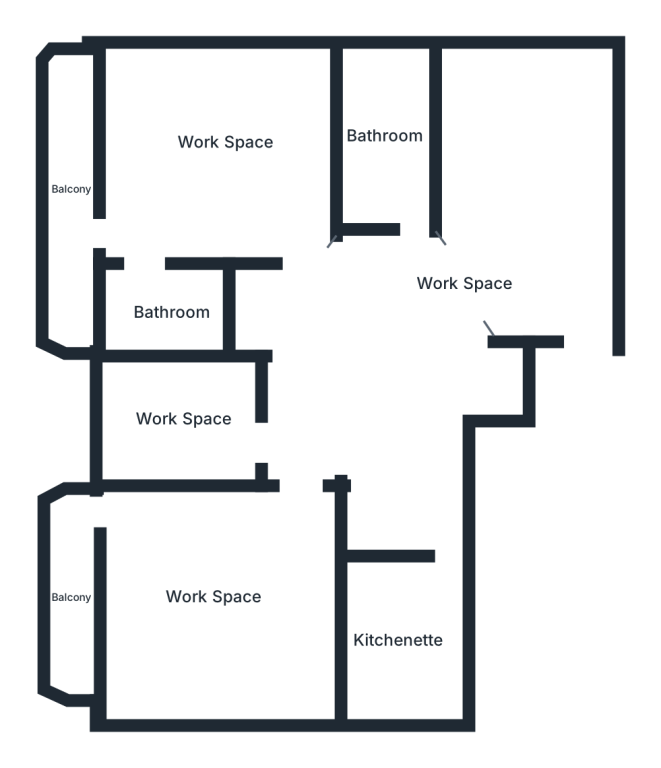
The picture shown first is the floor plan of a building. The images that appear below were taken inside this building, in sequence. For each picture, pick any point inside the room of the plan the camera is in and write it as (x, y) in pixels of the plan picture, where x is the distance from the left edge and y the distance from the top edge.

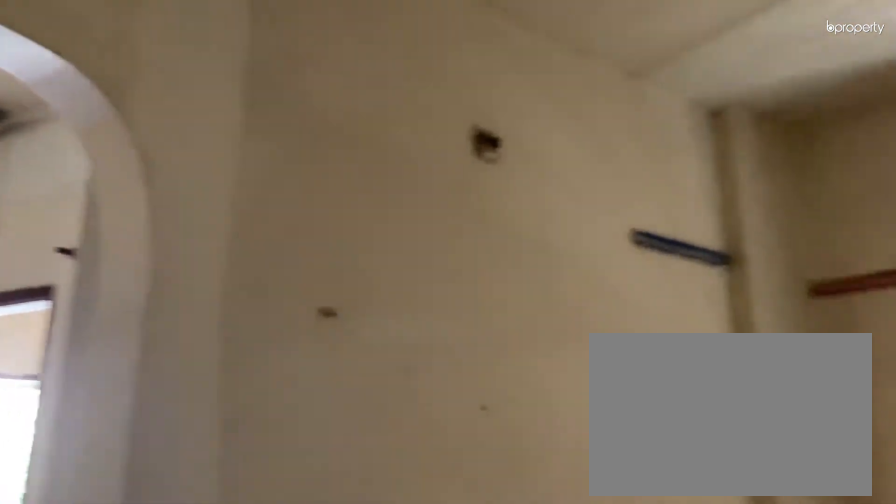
(471, 282)
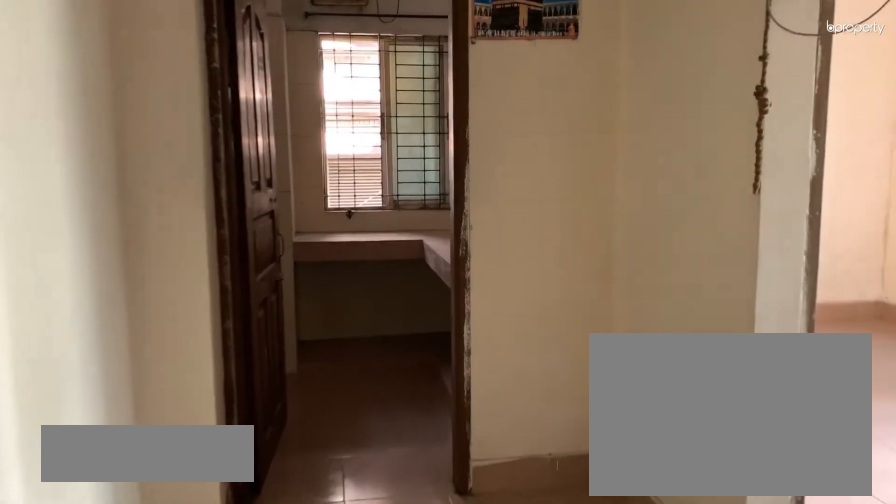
(470, 282)
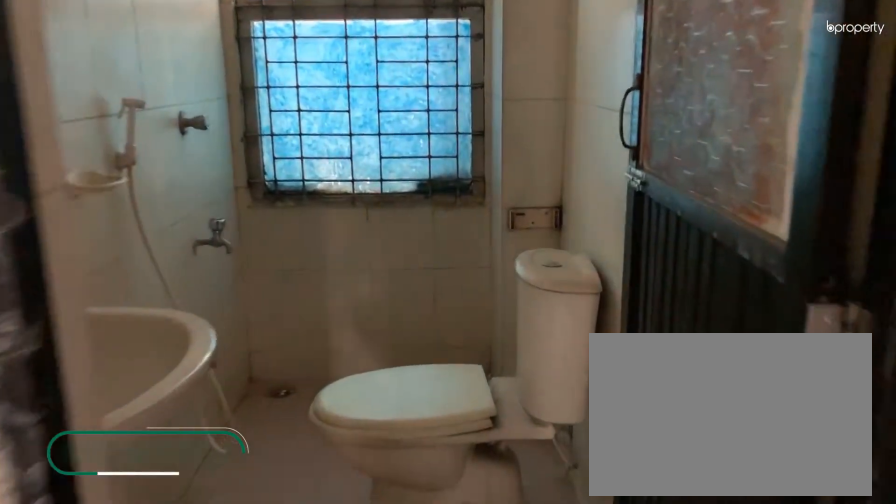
(384, 136)
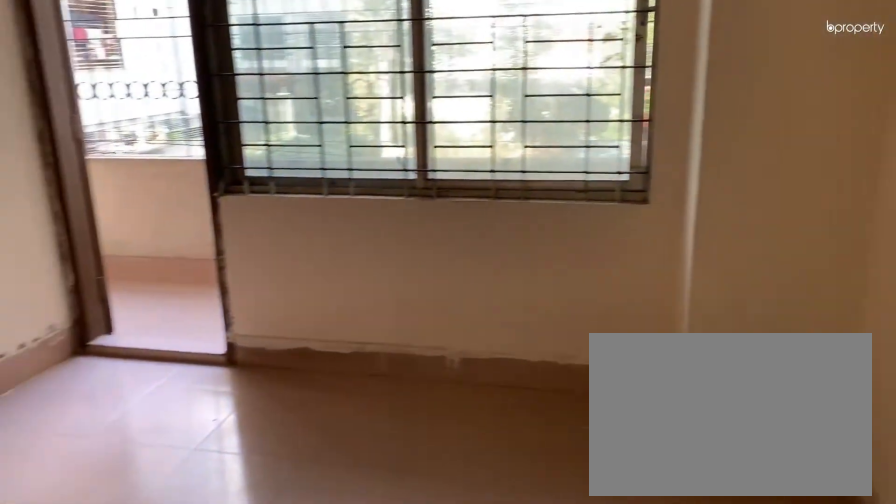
(222, 142)
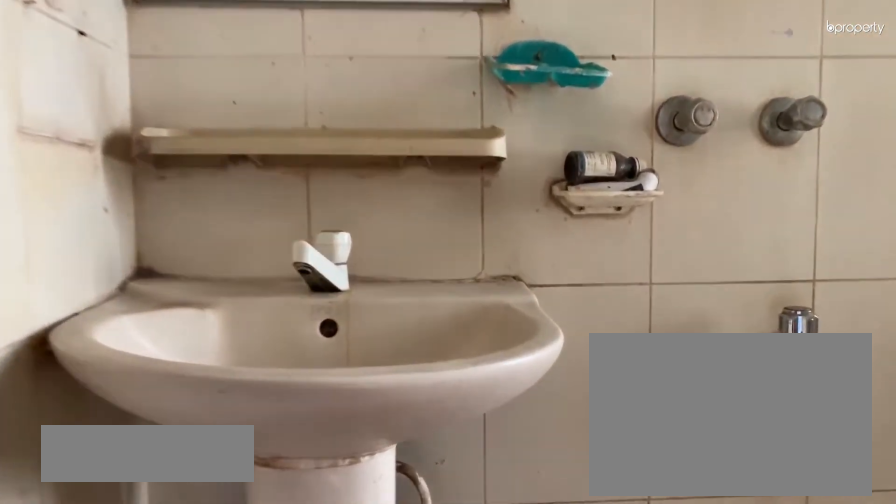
(172, 312)
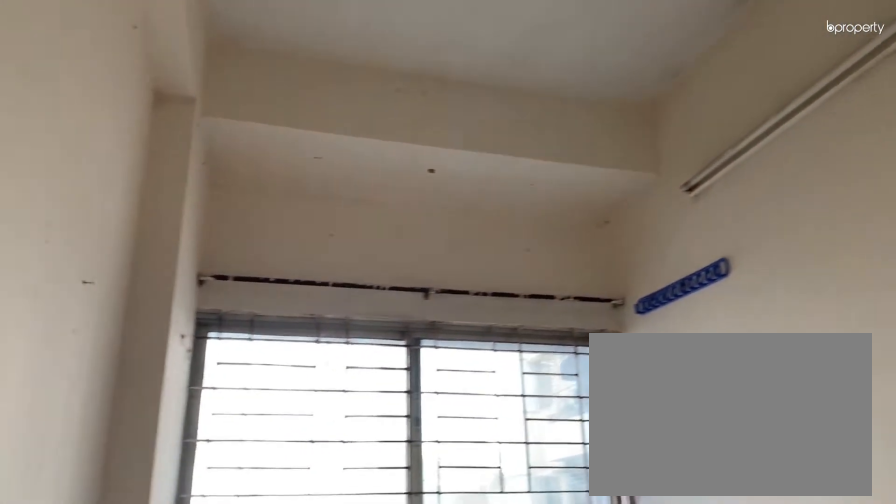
(183, 419)
